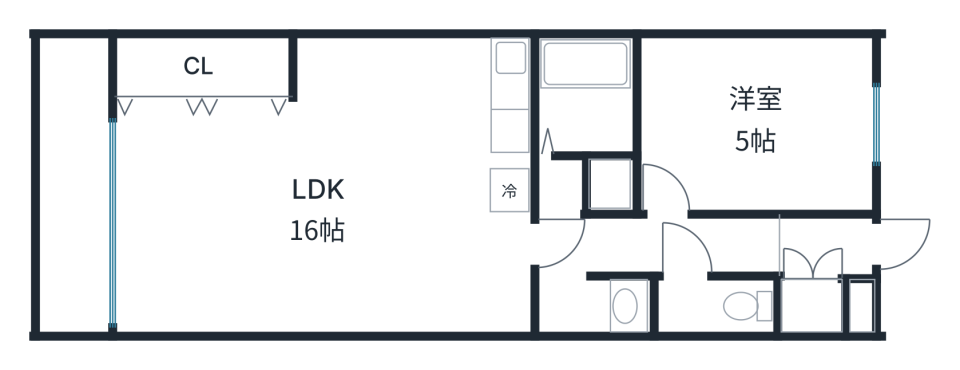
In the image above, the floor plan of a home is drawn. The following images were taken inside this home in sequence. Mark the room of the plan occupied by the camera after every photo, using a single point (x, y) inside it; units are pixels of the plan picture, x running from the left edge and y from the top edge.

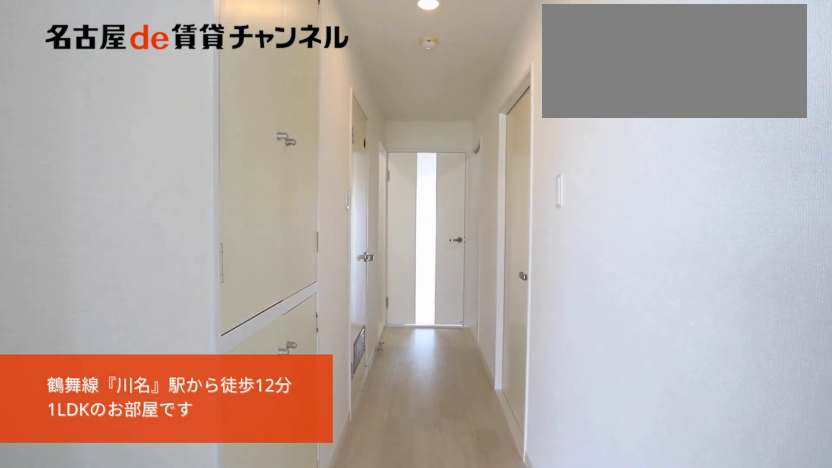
(828, 248)
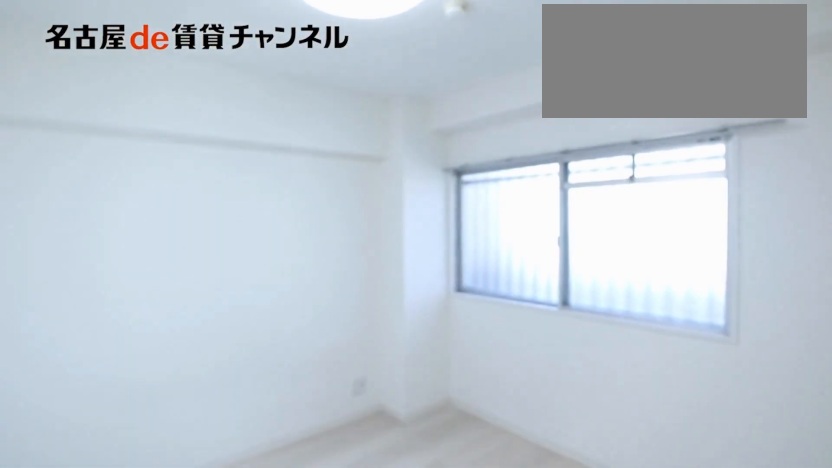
(757, 126)
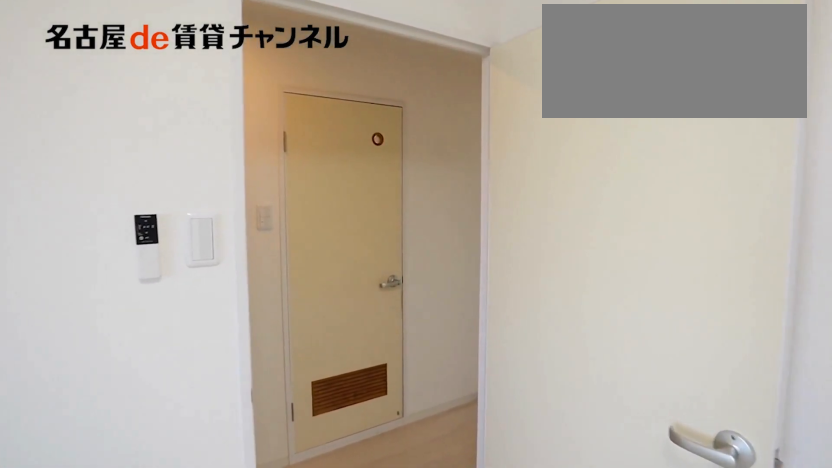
(758, 126)
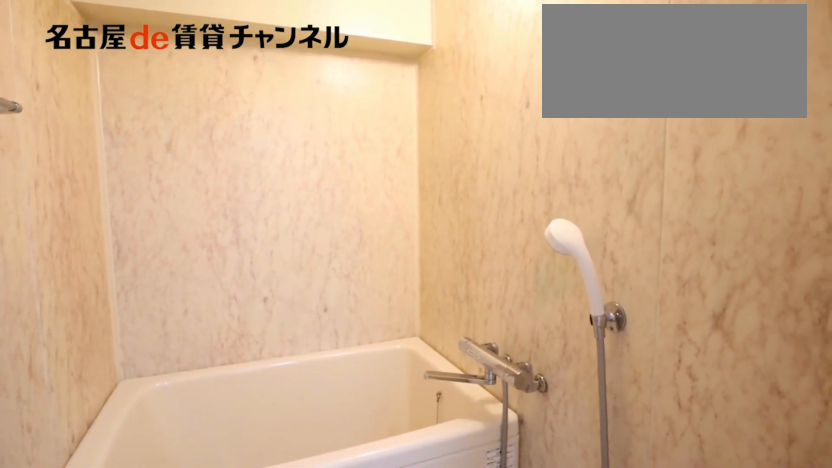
(585, 94)
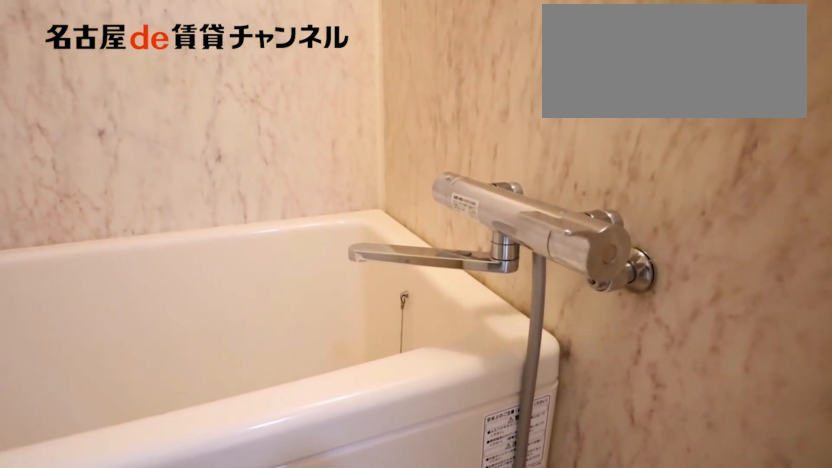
(585, 94)
